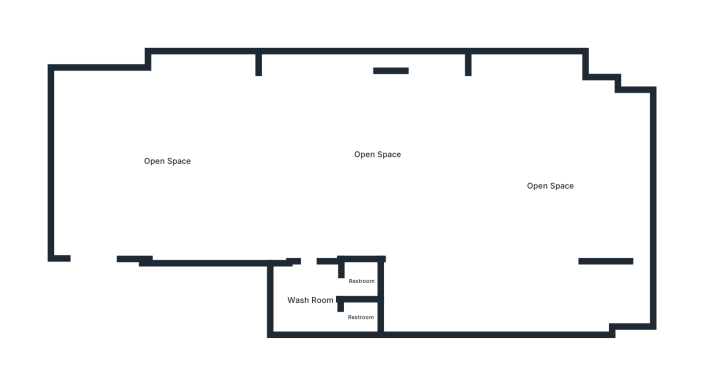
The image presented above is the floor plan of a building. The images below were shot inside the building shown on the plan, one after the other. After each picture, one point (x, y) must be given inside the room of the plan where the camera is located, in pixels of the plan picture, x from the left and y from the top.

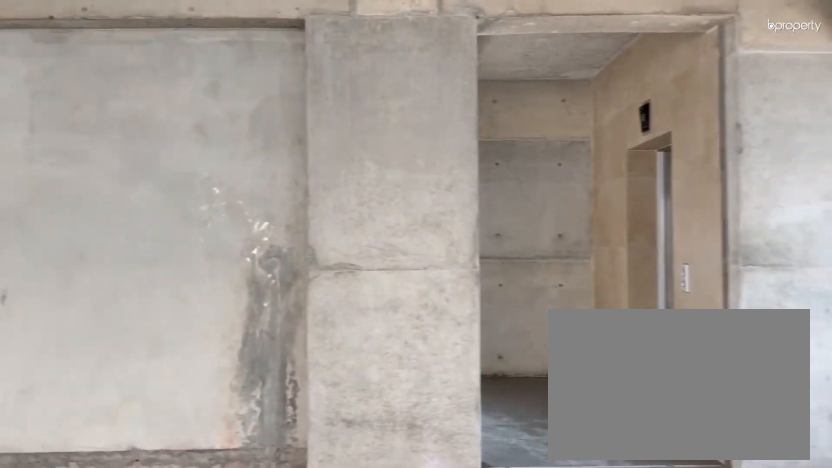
(169, 161)
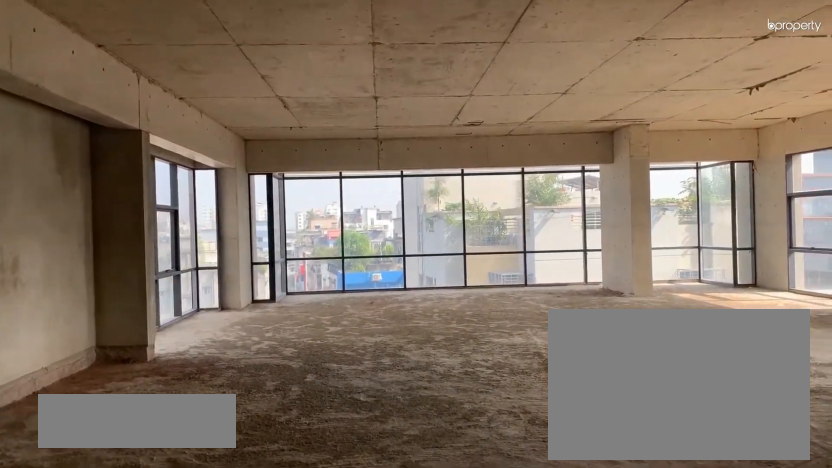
(379, 154)
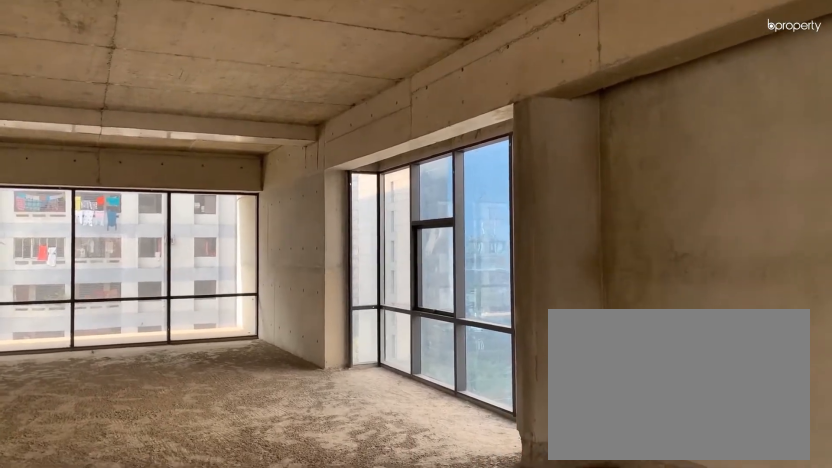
(379, 154)
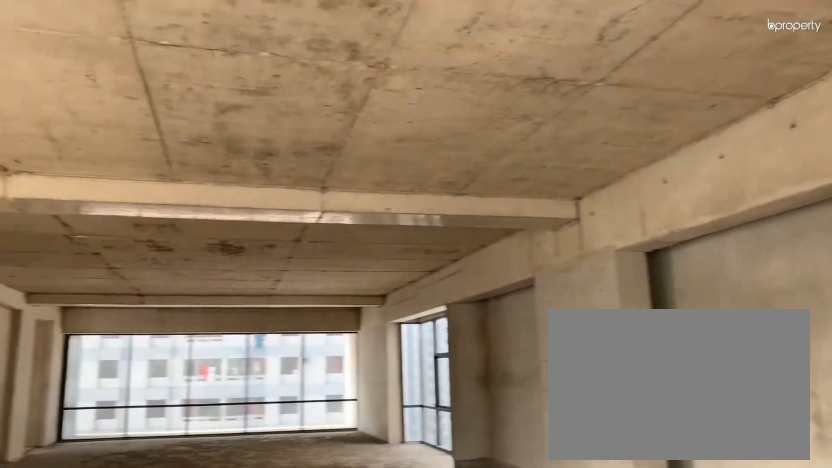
(552, 186)
